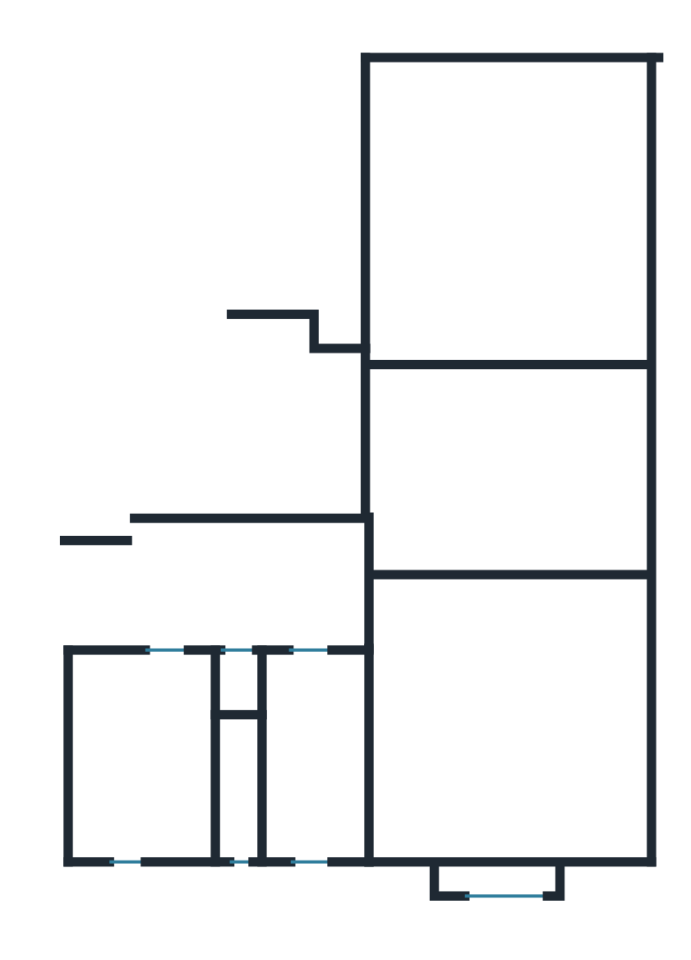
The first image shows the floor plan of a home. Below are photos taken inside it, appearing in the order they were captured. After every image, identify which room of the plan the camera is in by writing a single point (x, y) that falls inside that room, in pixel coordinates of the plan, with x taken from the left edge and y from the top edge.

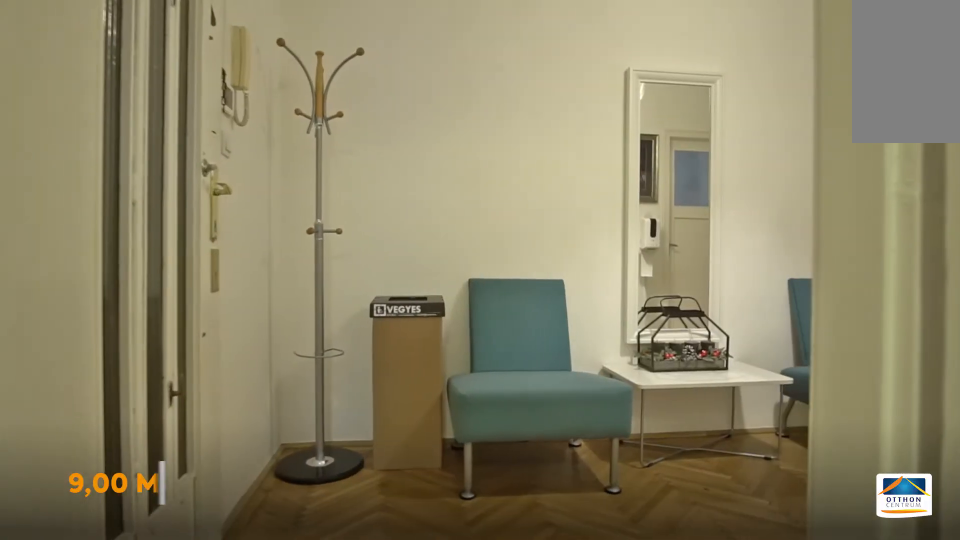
(259, 587)
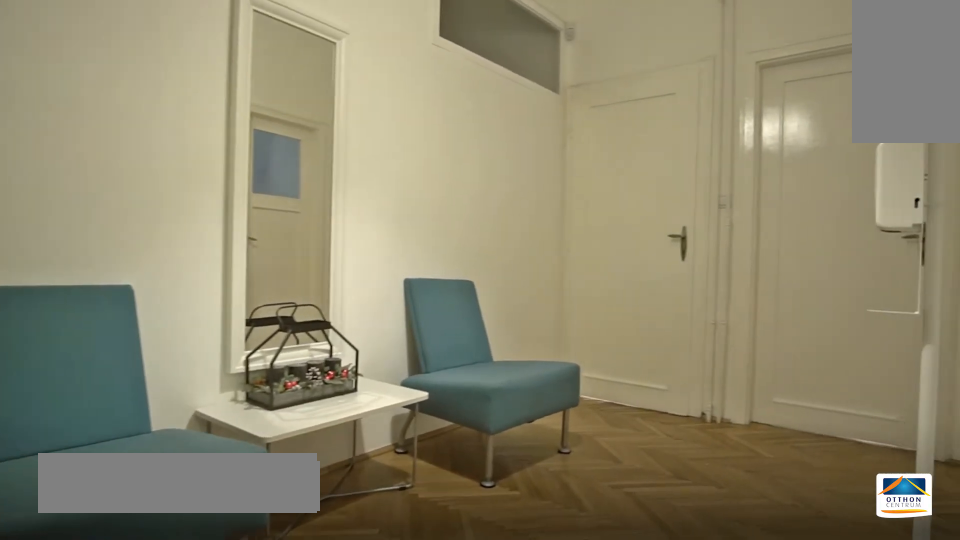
(259, 586)
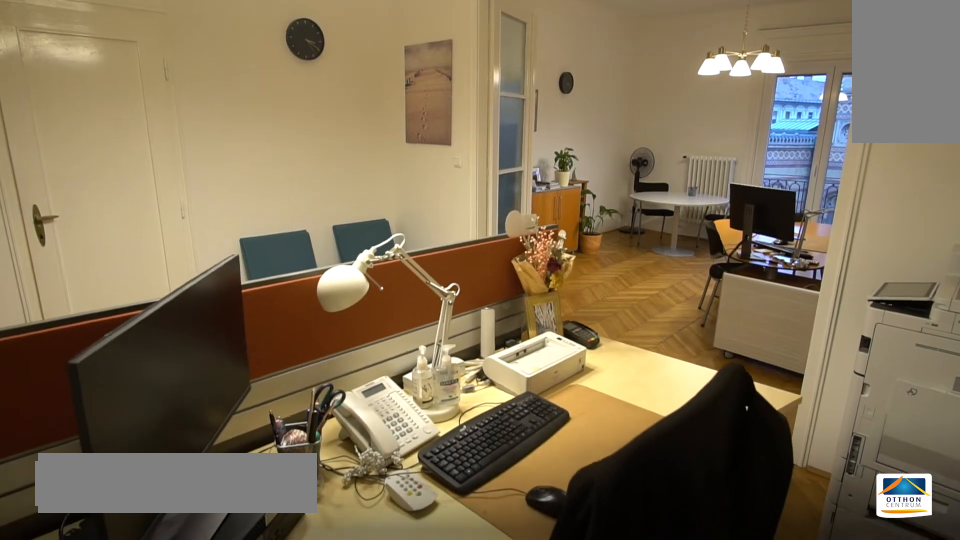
(506, 475)
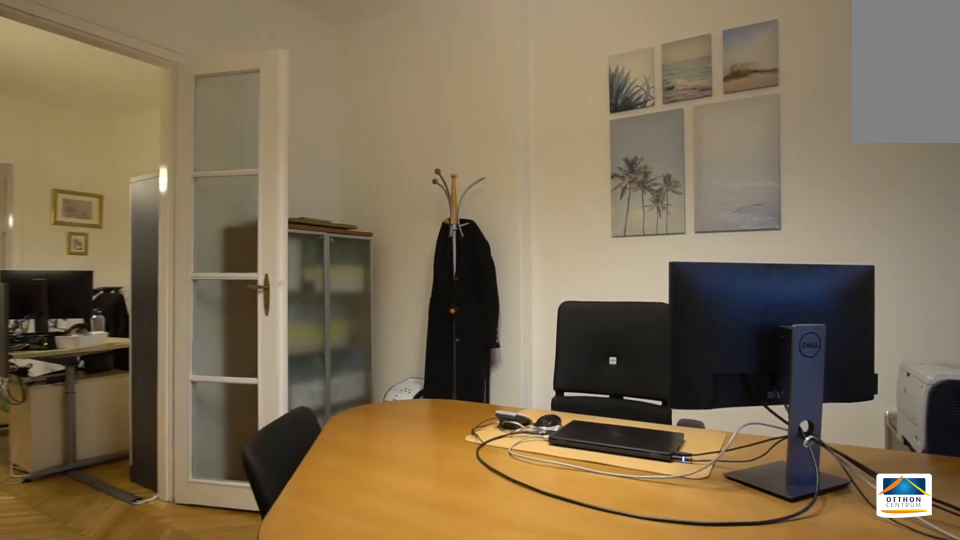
(516, 734)
